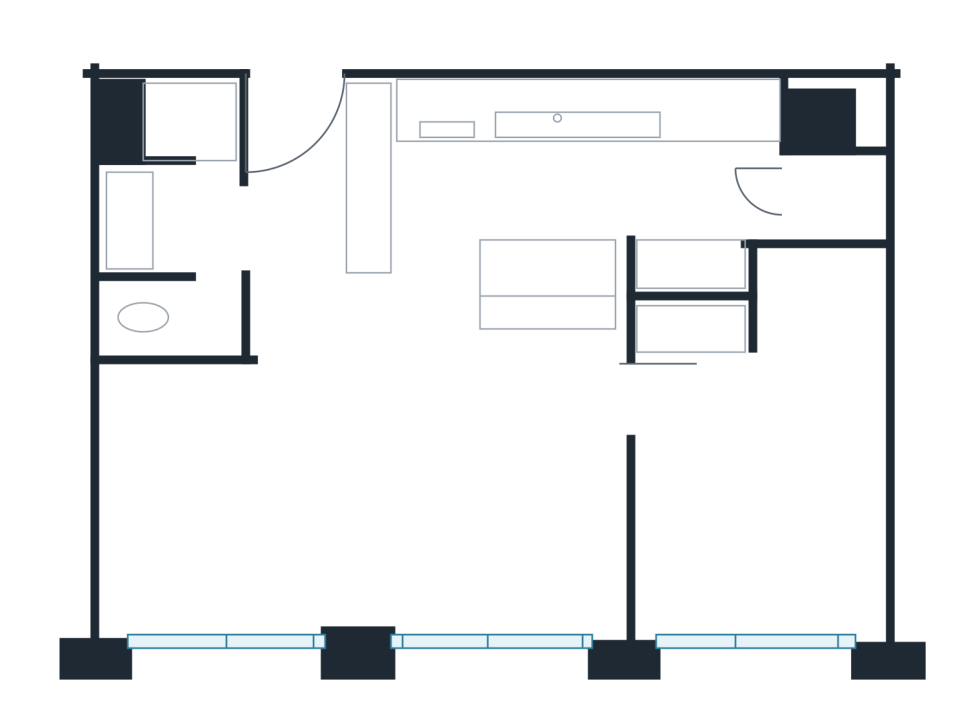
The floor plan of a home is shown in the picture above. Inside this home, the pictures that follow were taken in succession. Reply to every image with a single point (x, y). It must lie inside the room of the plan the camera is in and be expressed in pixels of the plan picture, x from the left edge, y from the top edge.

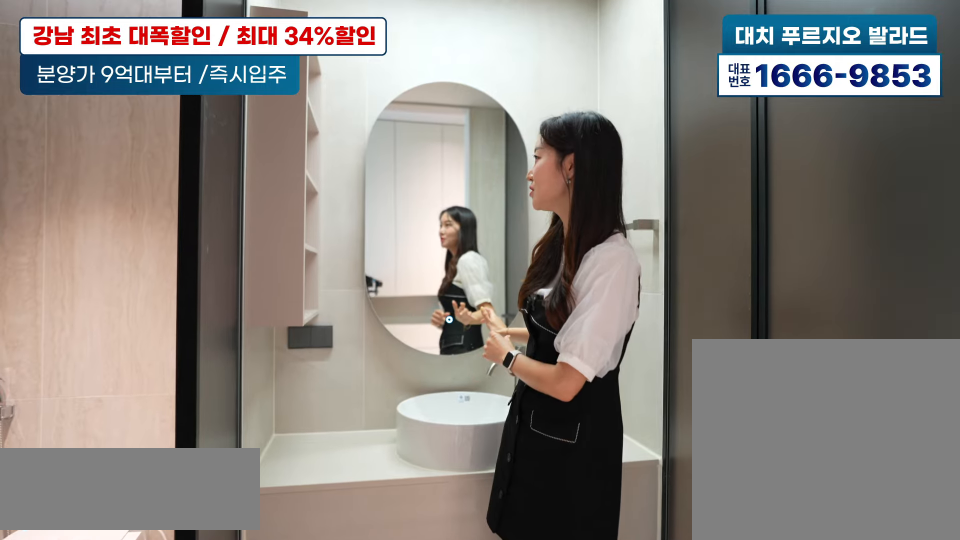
(190, 201)
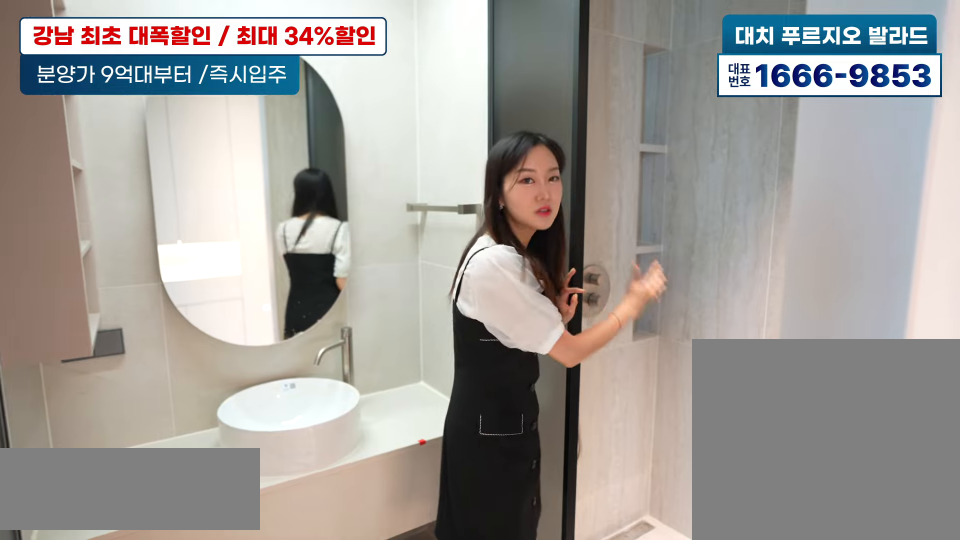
(191, 202)
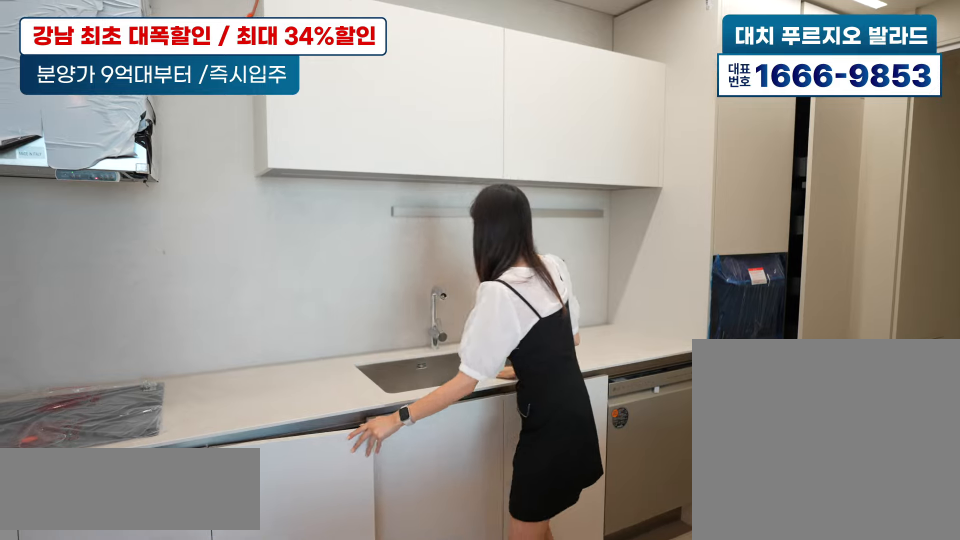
(609, 175)
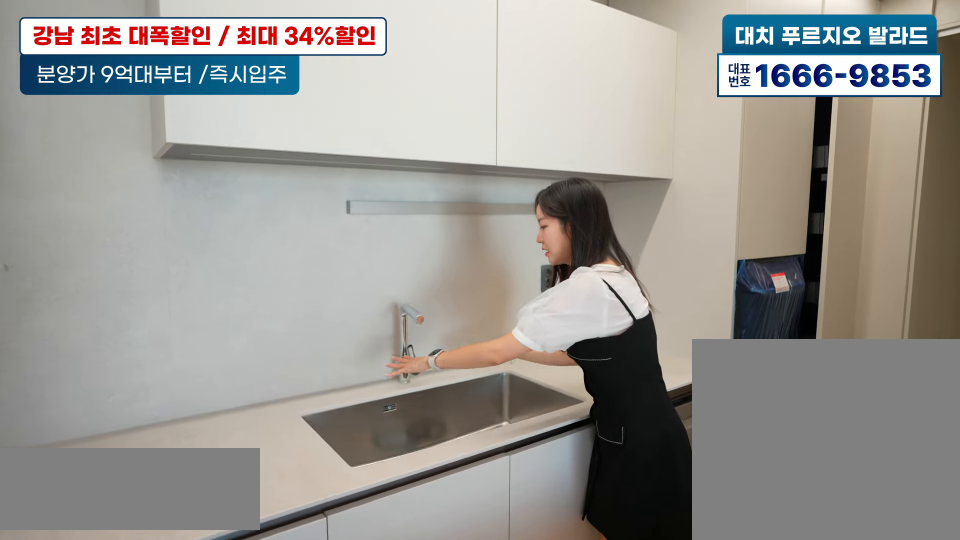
(609, 175)
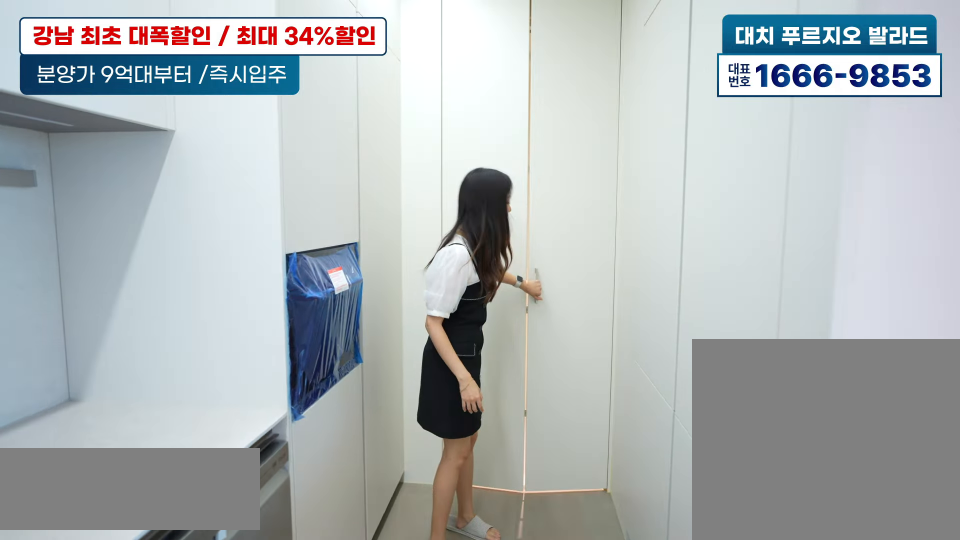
(610, 175)
